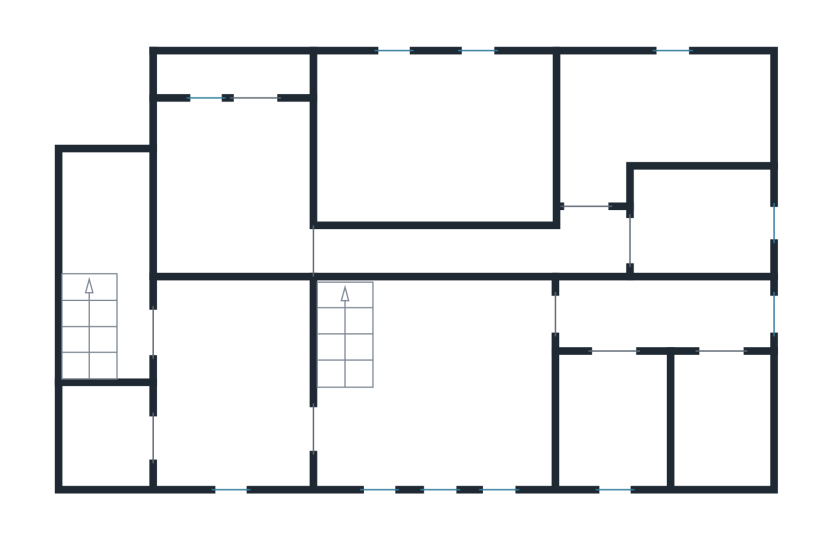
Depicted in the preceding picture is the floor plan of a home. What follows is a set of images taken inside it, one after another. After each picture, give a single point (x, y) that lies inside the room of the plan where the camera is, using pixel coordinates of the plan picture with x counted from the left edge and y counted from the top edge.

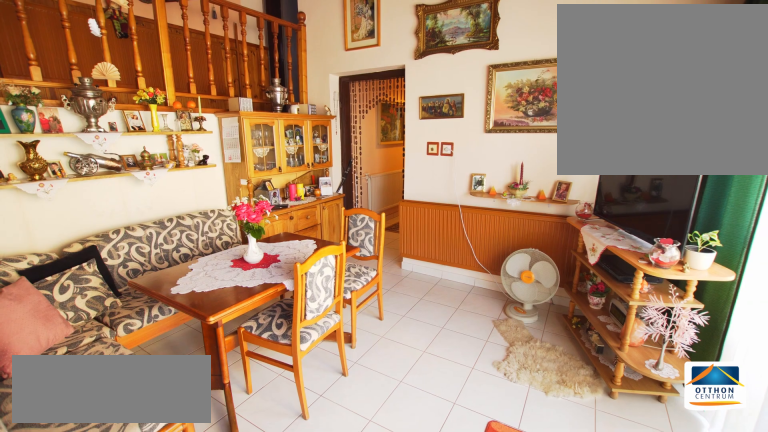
(448, 385)
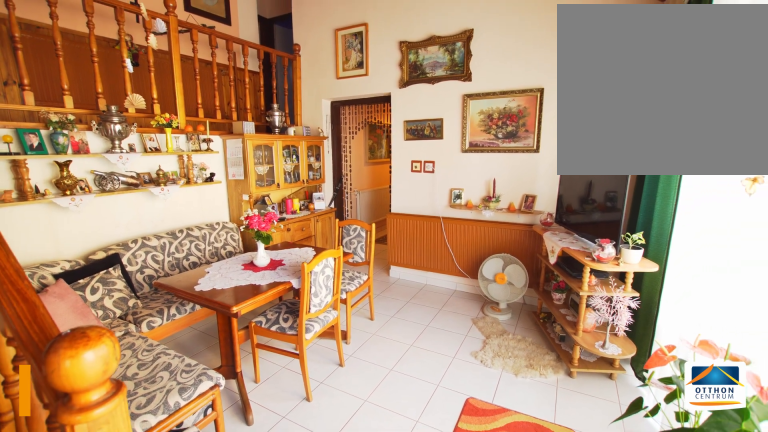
(448, 386)
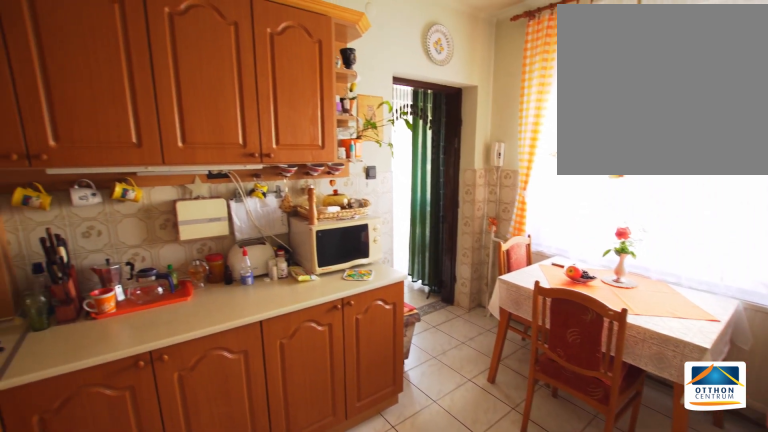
(235, 386)
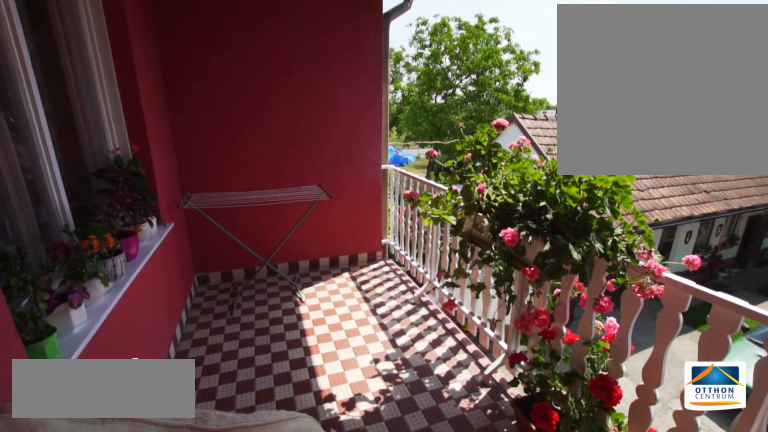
(235, 75)
